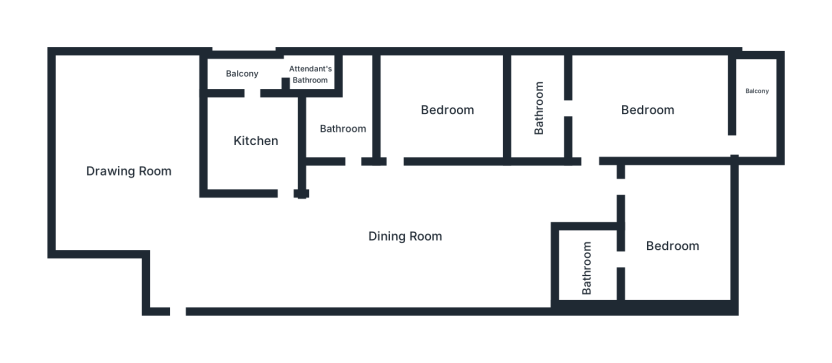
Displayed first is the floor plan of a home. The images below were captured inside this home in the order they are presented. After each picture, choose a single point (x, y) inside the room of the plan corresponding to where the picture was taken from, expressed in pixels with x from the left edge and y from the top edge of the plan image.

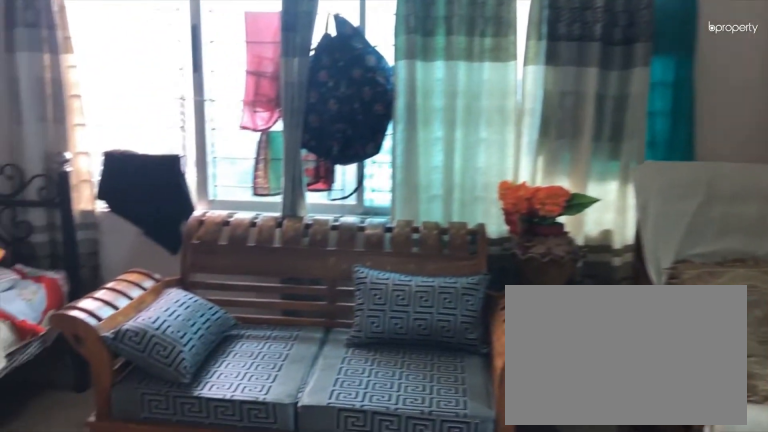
(132, 169)
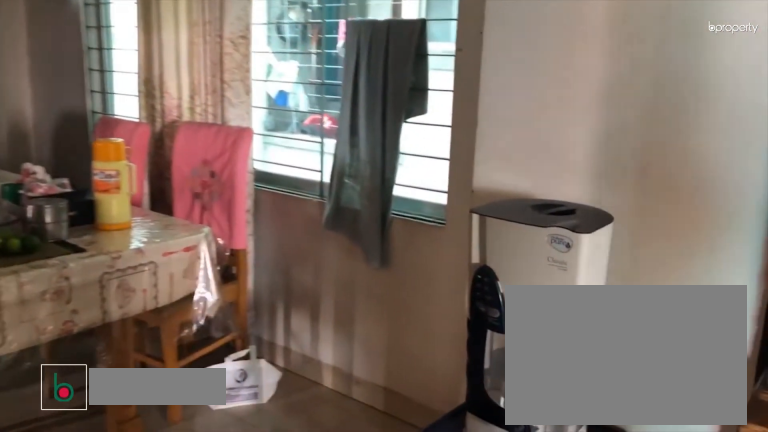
(401, 242)
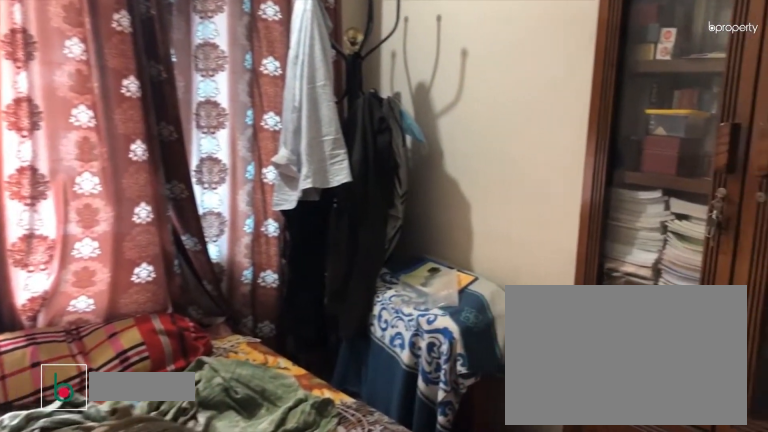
(669, 241)
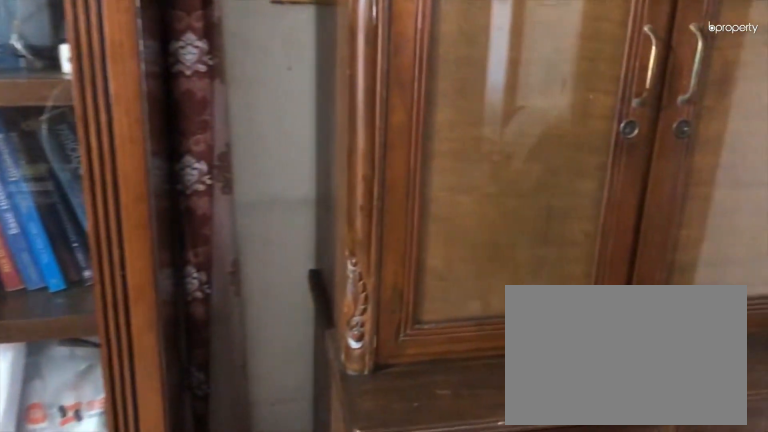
(669, 241)
